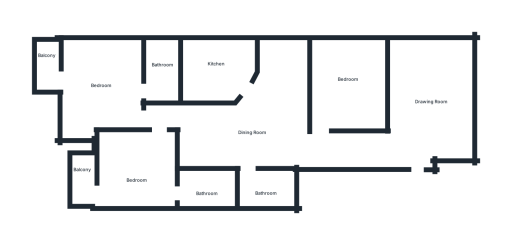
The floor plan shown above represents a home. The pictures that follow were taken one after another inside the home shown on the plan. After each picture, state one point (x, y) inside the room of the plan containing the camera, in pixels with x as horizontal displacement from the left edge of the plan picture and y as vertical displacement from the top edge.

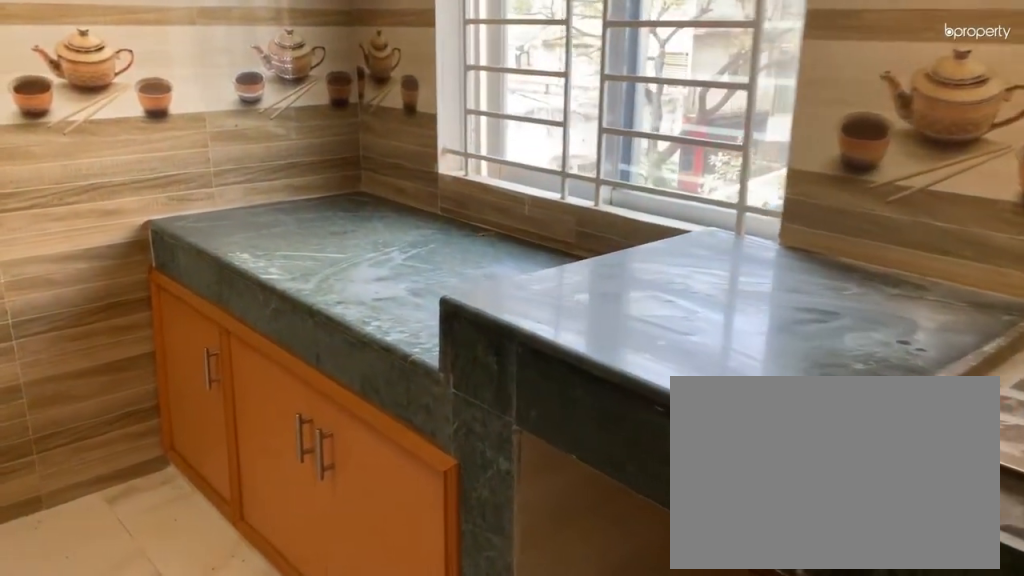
(218, 68)
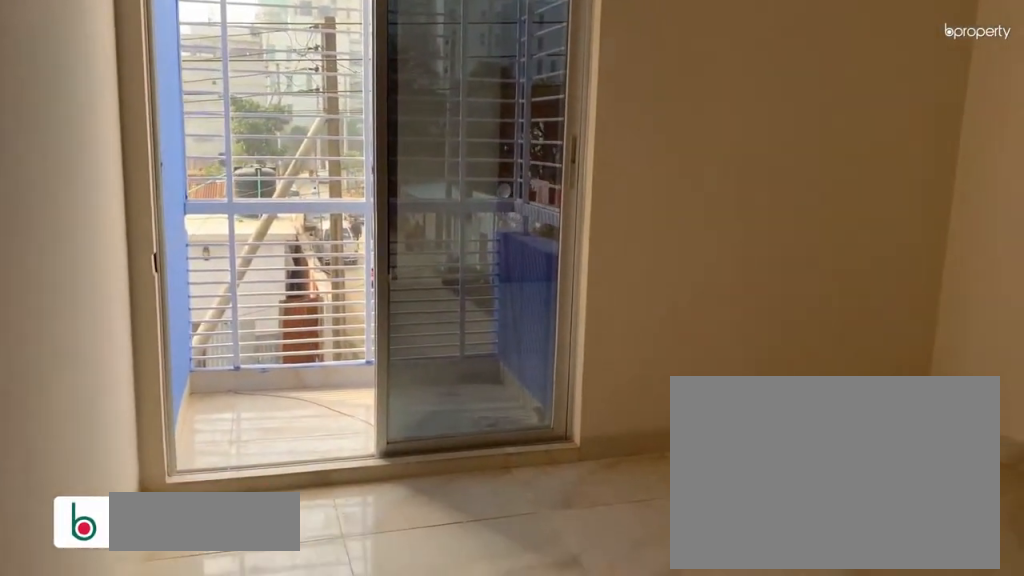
(140, 171)
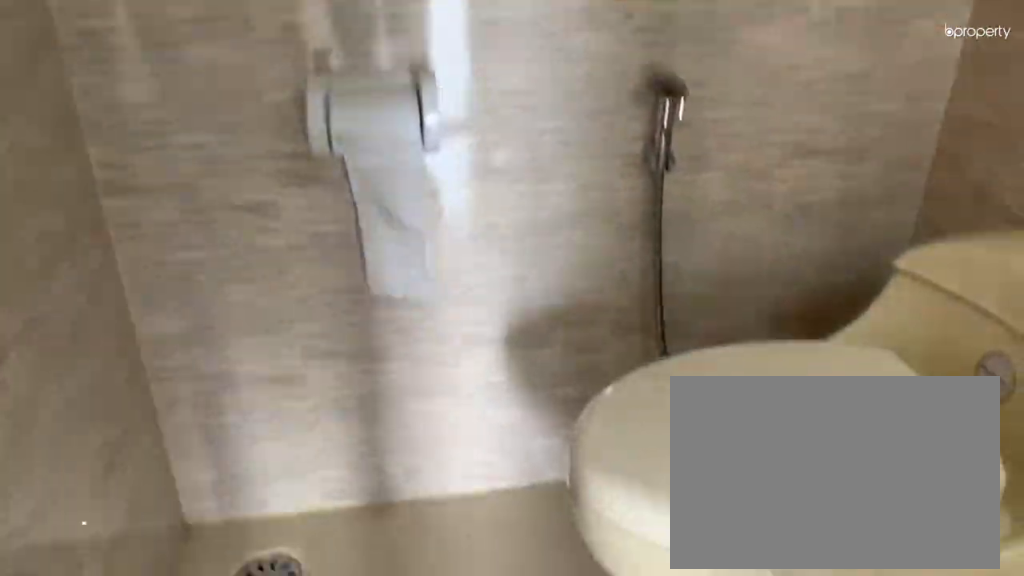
(206, 189)
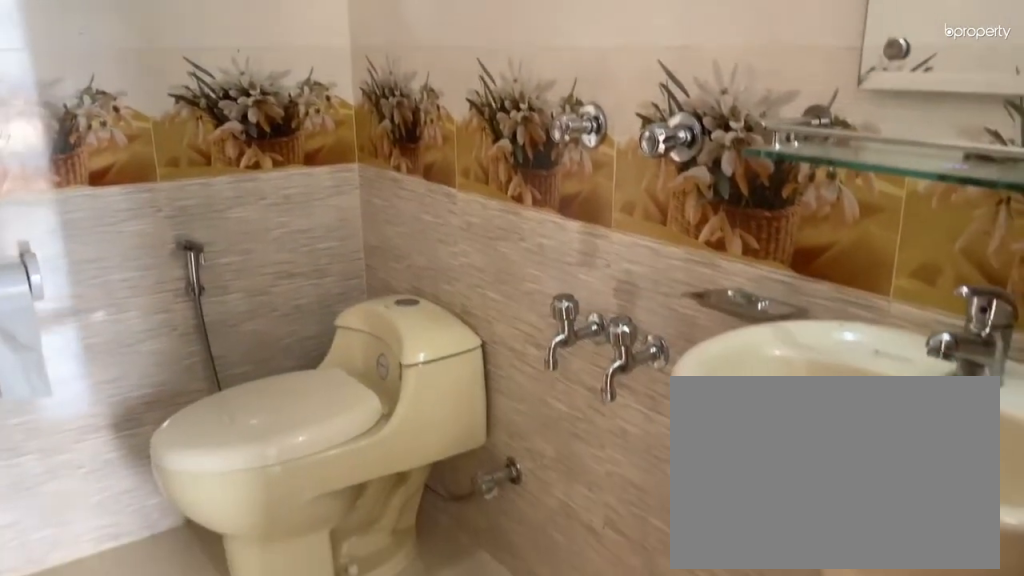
(206, 189)
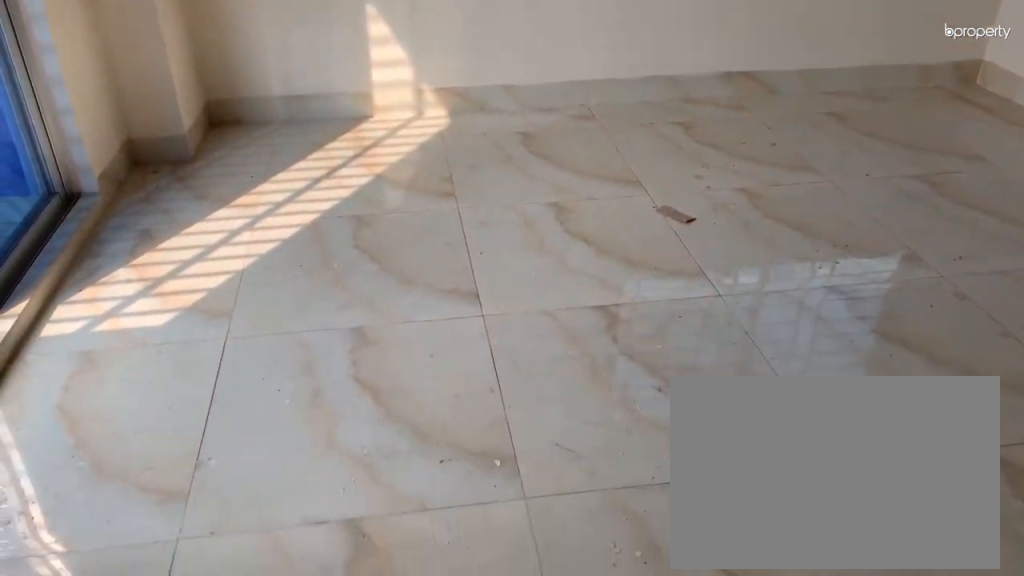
(112, 83)
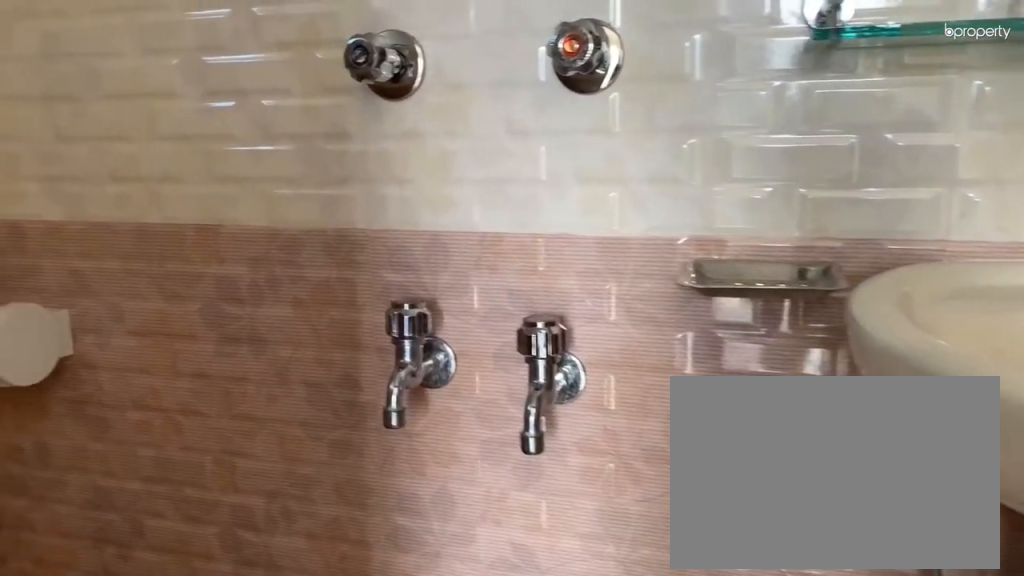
(164, 77)
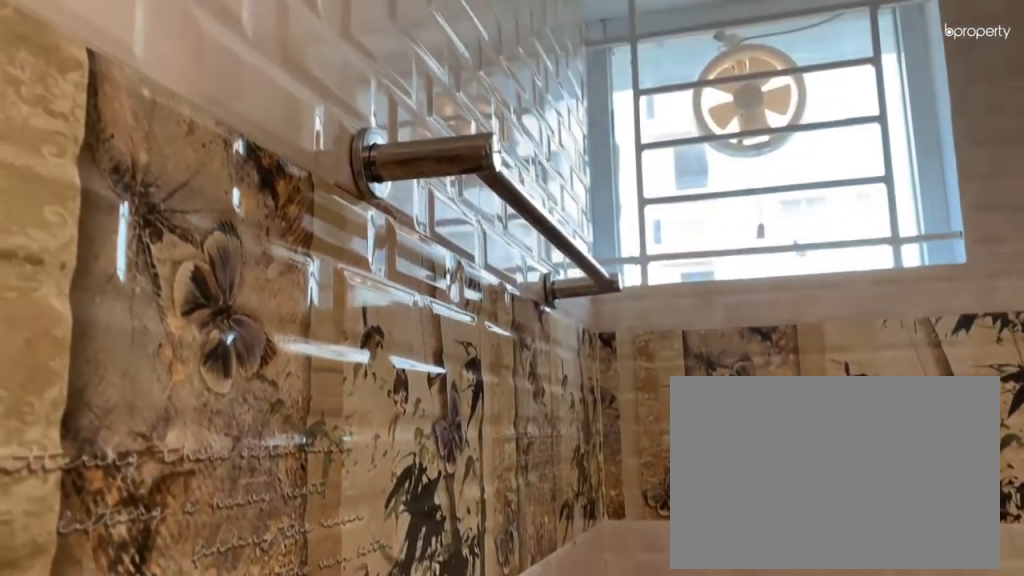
(164, 77)
